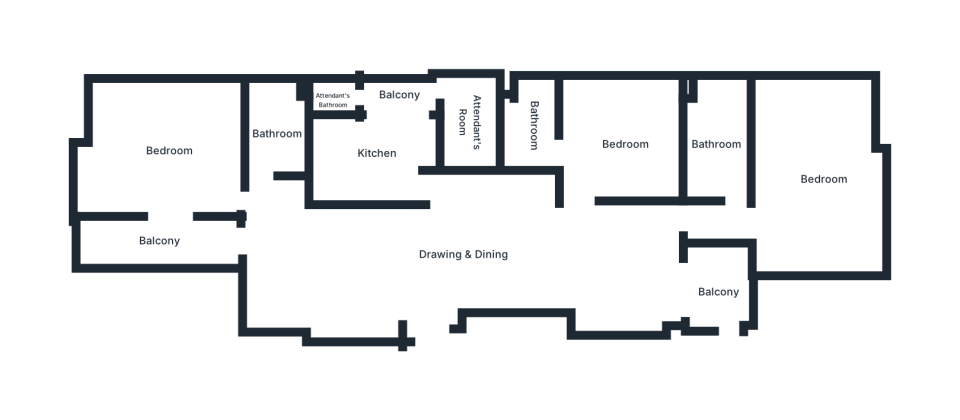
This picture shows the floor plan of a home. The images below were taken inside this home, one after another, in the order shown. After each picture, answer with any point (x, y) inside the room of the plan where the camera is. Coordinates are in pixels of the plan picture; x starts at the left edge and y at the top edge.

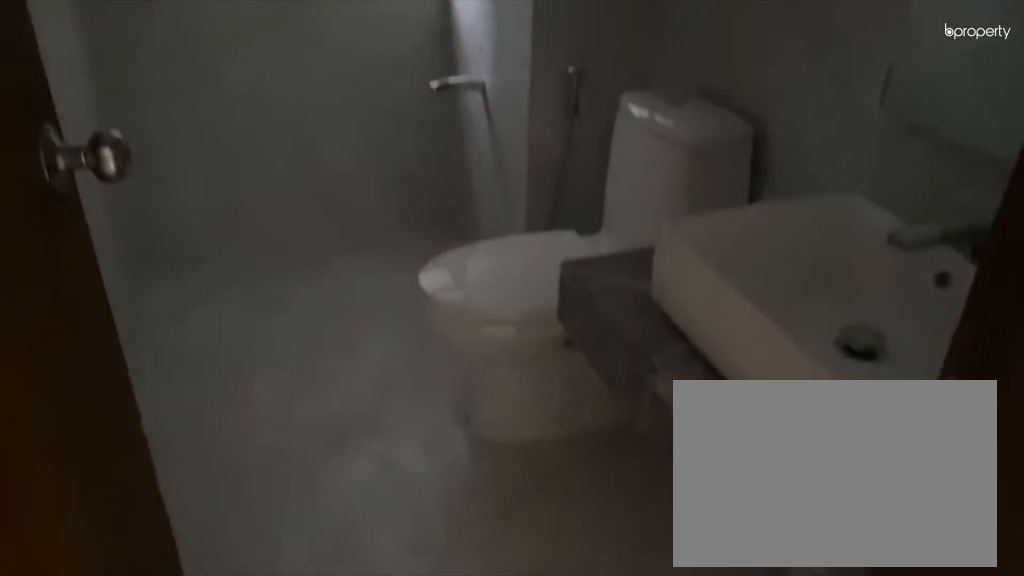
(275, 140)
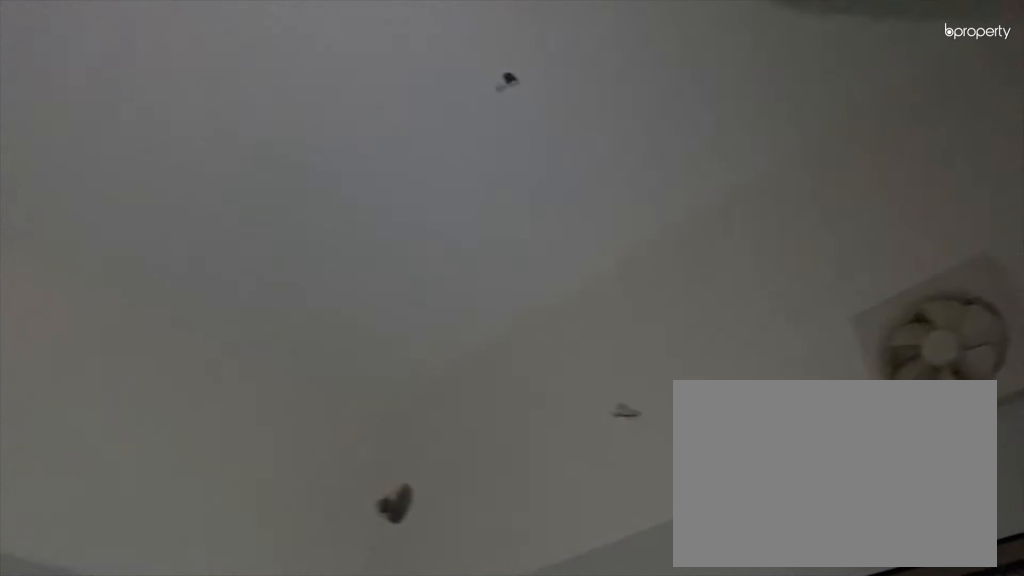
(377, 155)
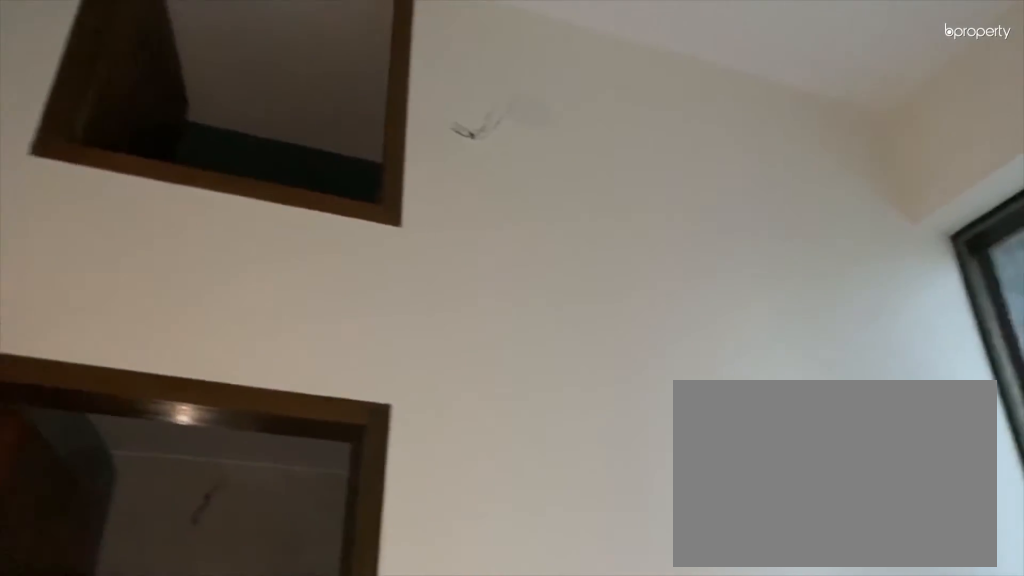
(615, 145)
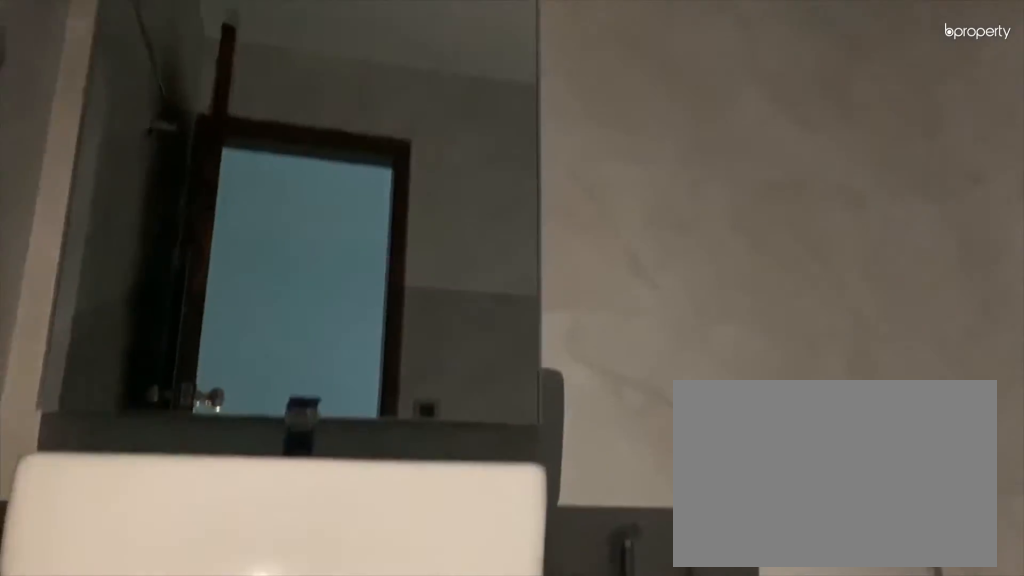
(535, 129)
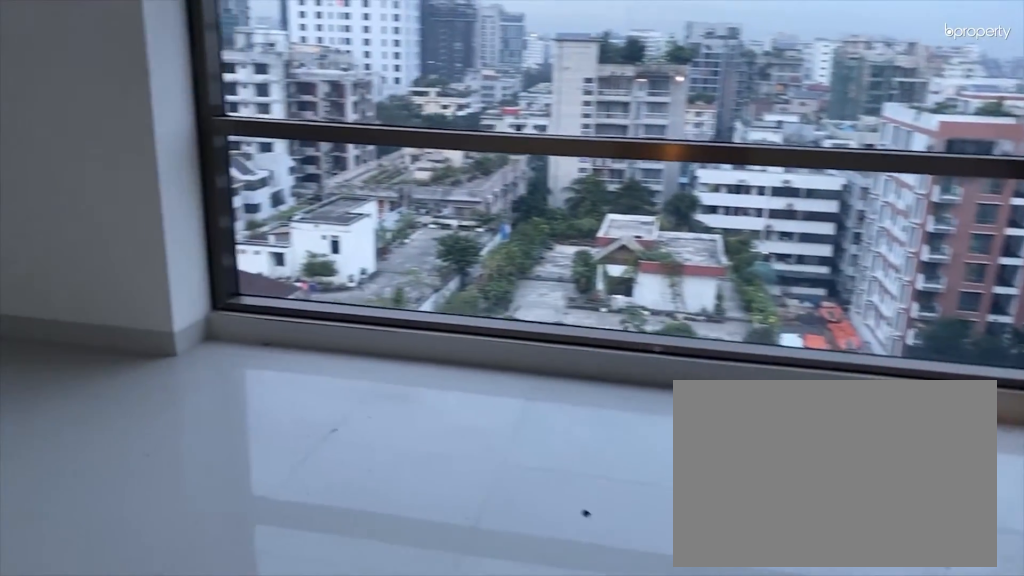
(823, 225)
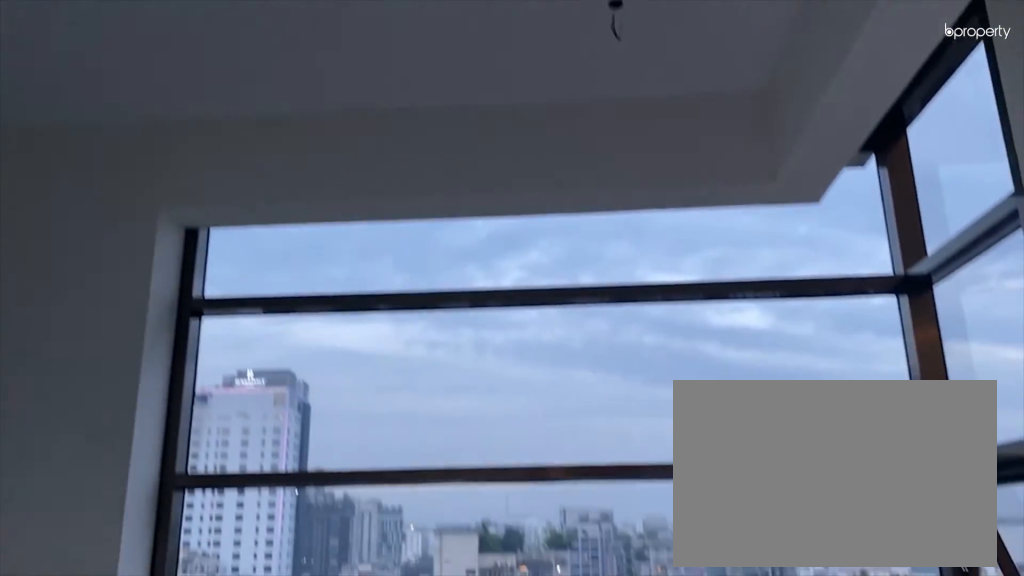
(823, 225)
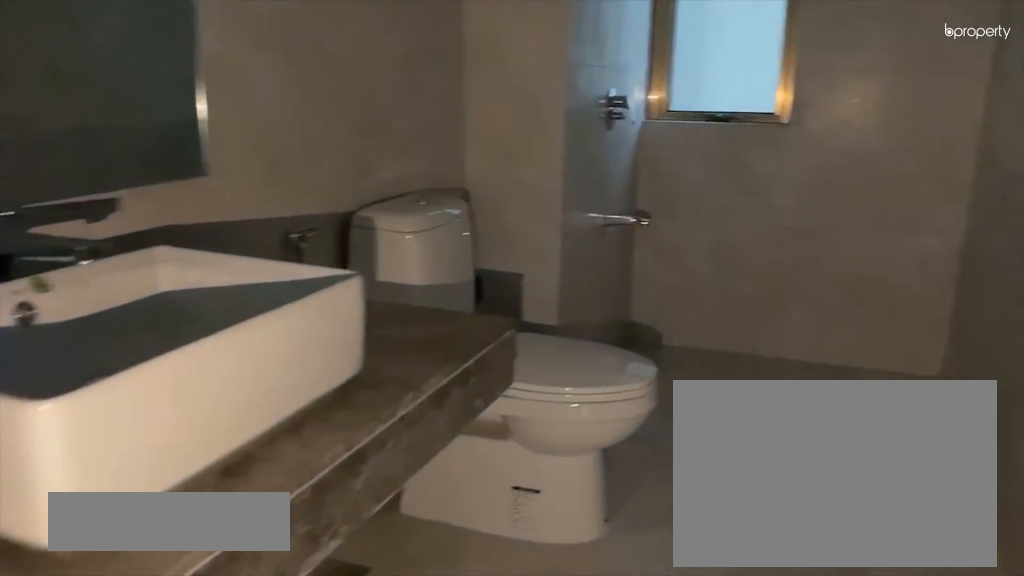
(714, 147)
